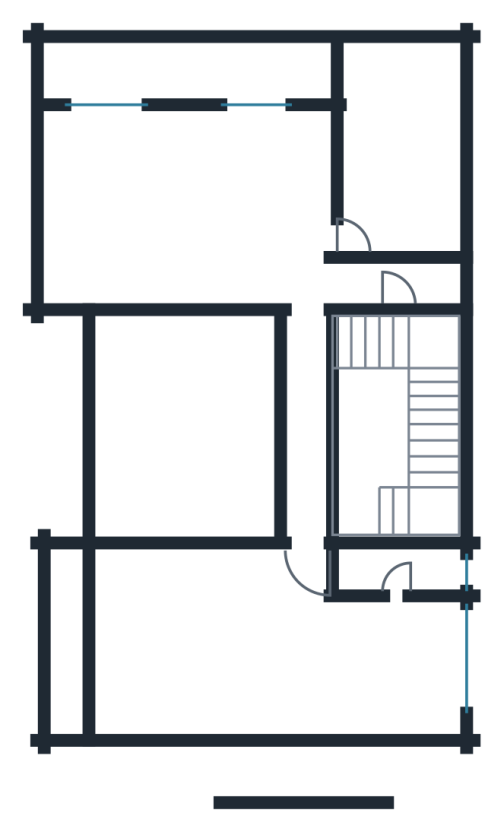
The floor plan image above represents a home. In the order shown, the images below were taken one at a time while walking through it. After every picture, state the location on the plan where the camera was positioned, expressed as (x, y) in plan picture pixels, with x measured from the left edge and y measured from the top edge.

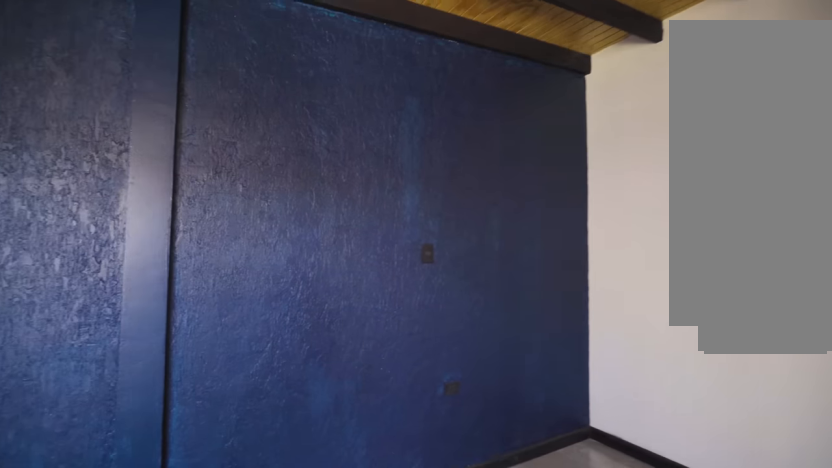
(379, 78)
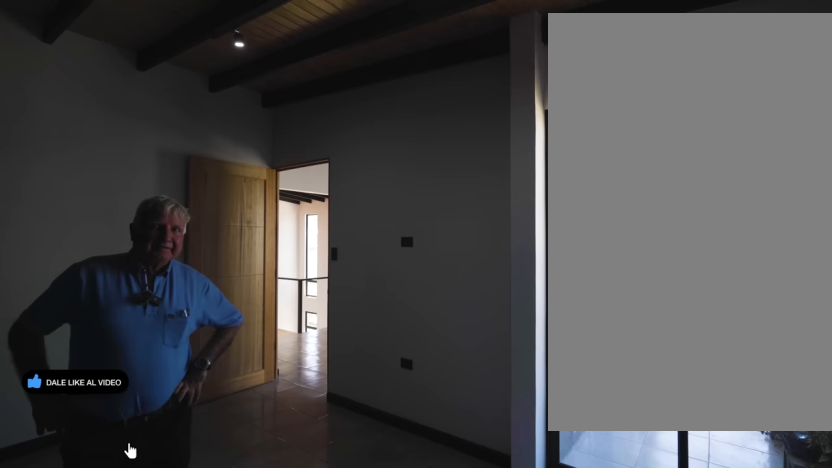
(435, 114)
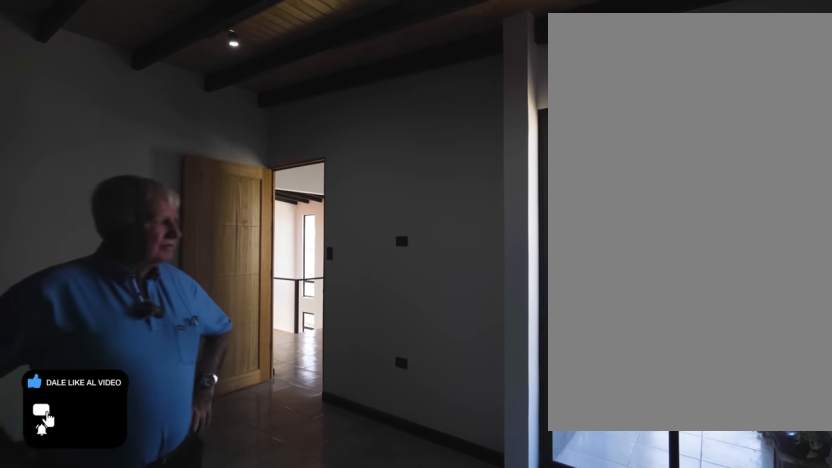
(435, 107)
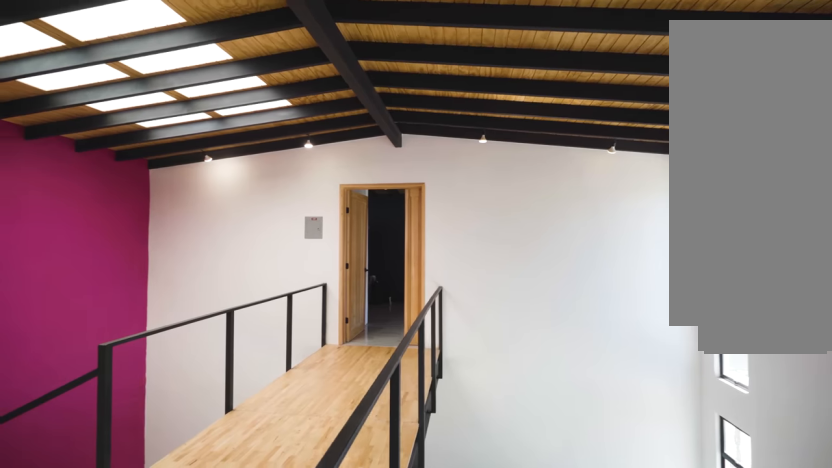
(336, 241)
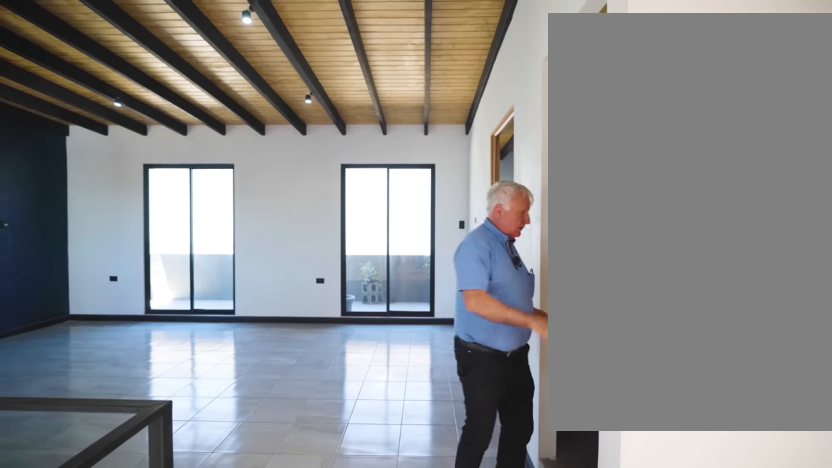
(331, 302)
